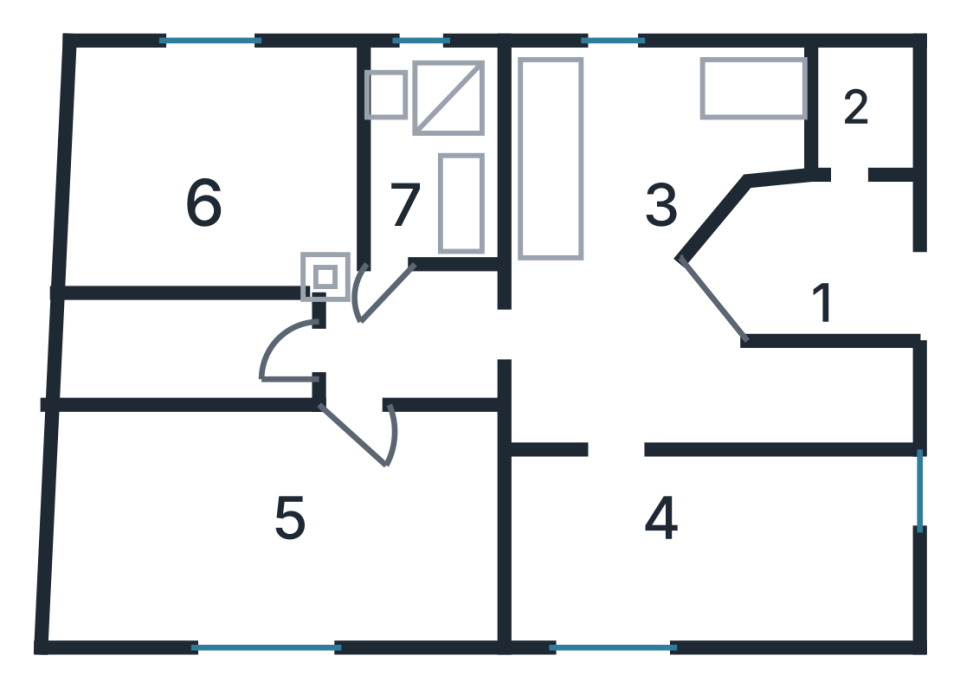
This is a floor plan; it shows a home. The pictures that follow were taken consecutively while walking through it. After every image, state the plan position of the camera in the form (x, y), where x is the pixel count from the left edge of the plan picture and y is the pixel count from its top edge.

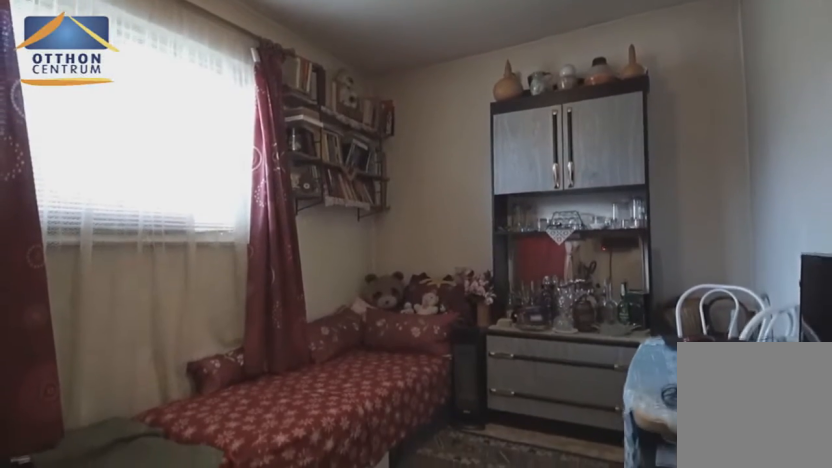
(280, 504)
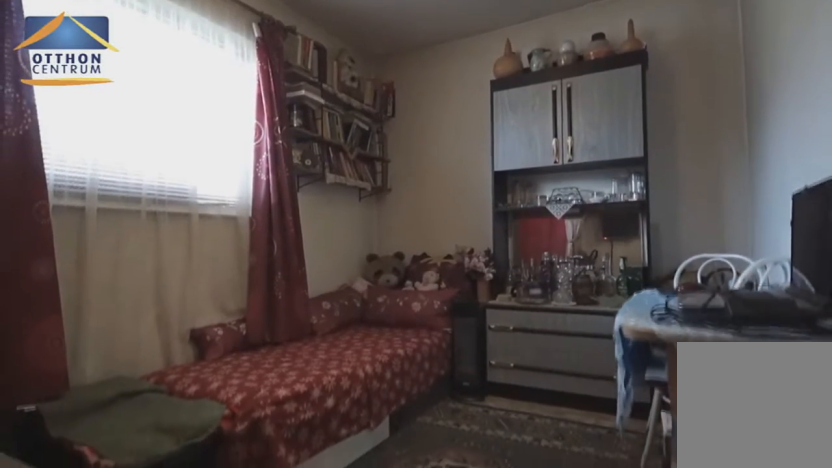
(265, 514)
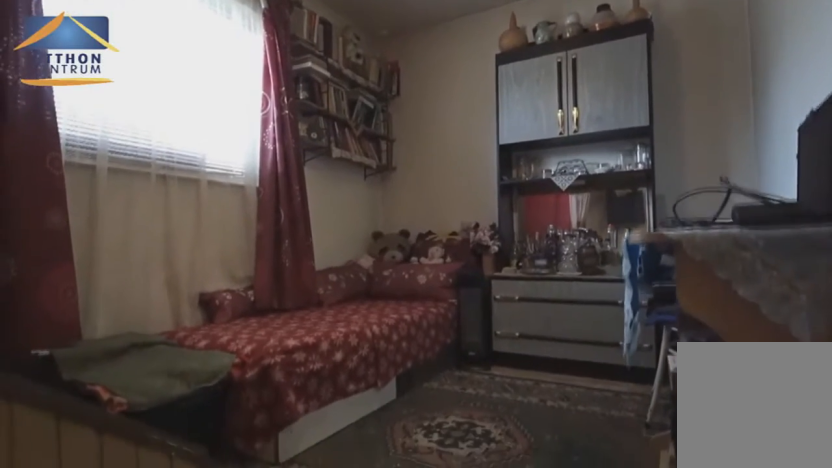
(253, 524)
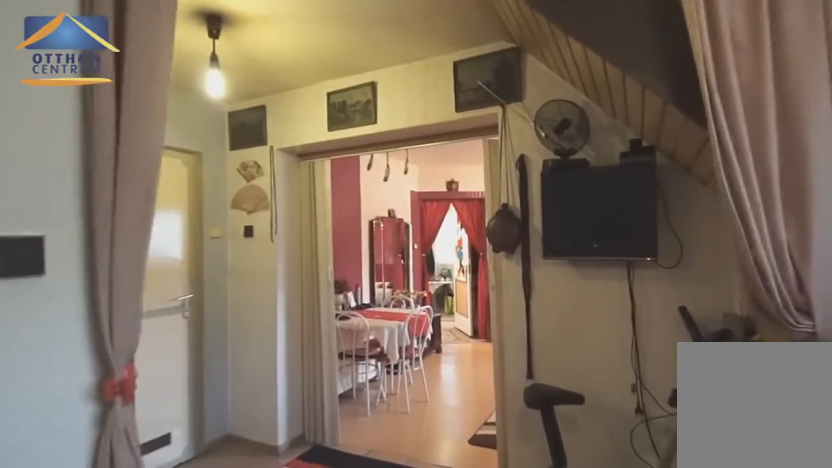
(286, 472)
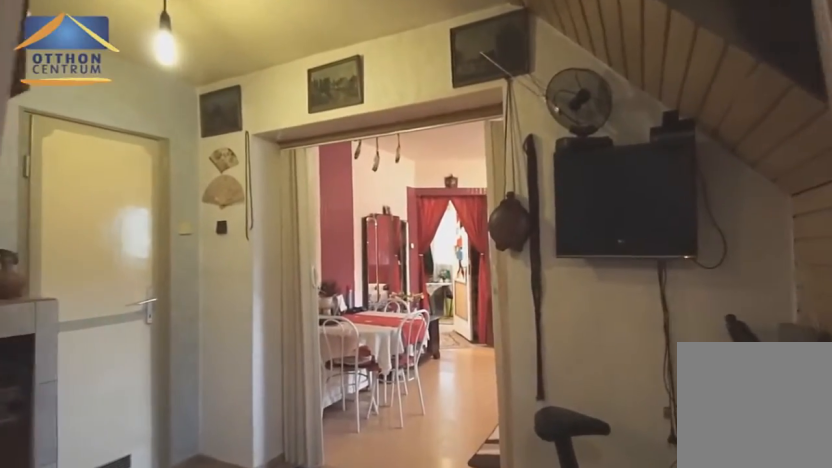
(333, 432)
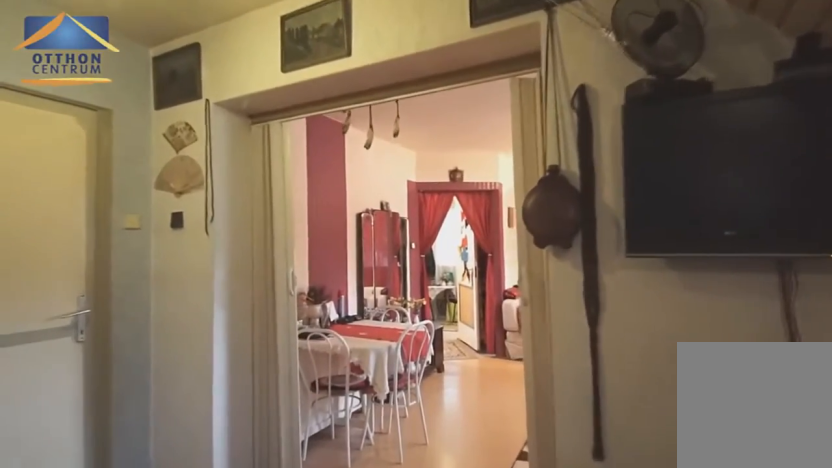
(399, 364)
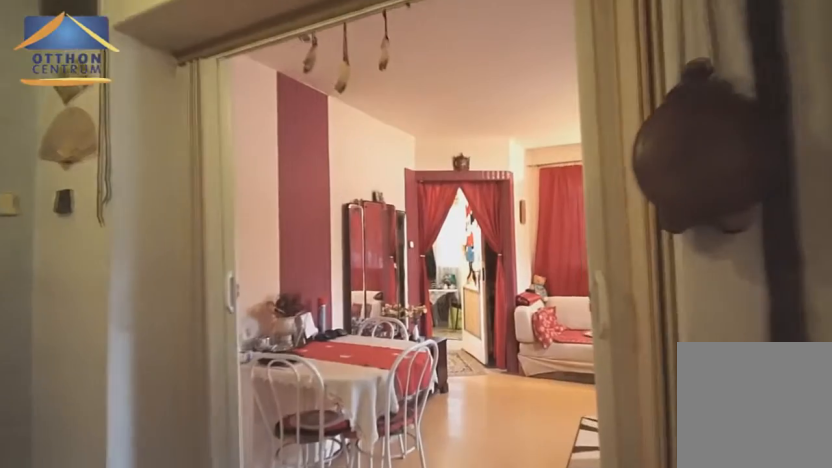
(415, 343)
